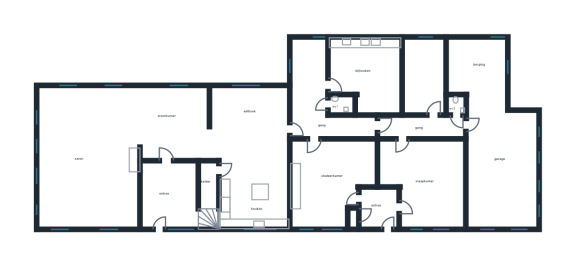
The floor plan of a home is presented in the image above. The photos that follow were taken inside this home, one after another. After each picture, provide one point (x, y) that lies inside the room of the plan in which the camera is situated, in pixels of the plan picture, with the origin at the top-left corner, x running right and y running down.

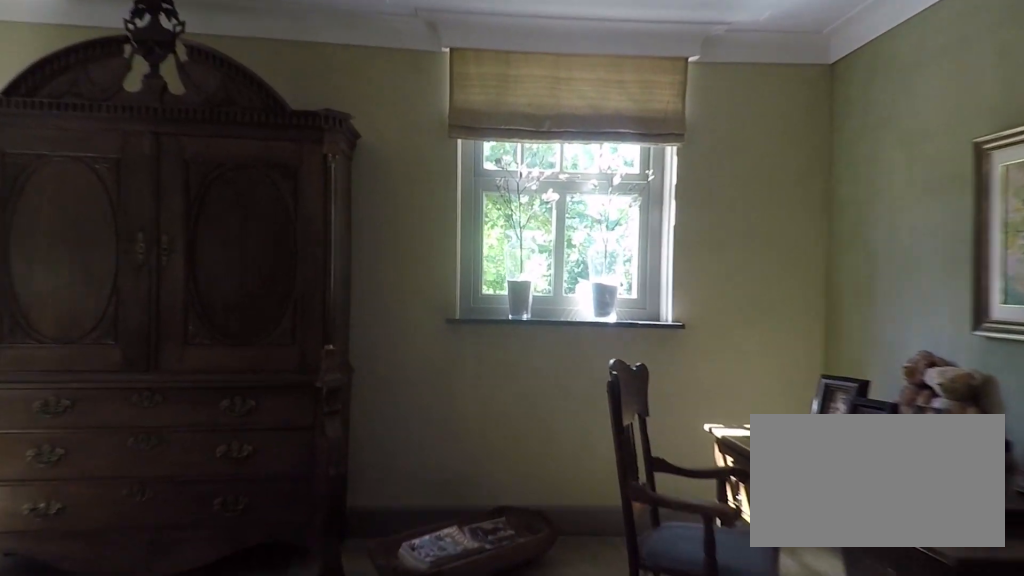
(114, 148)
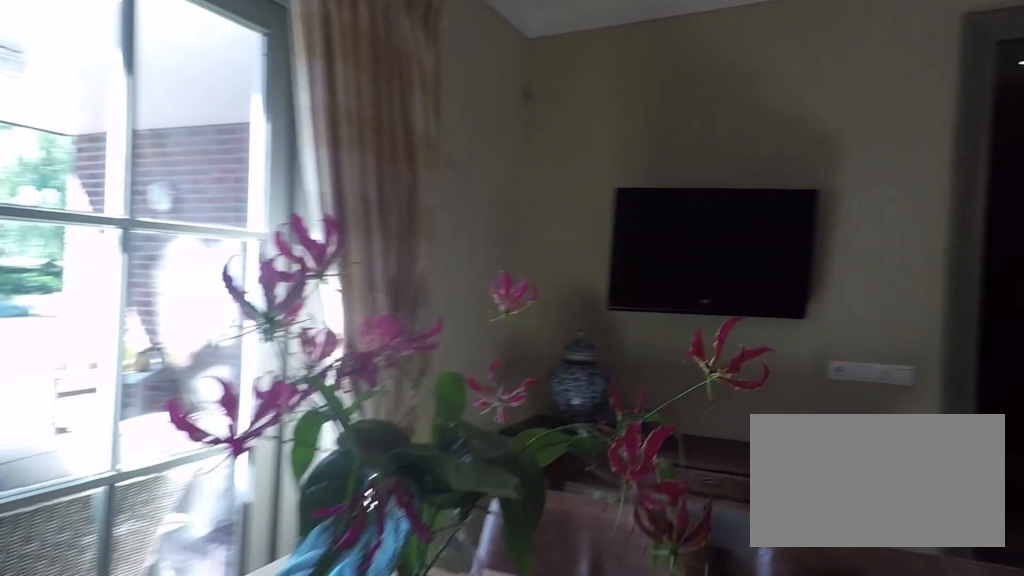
(252, 156)
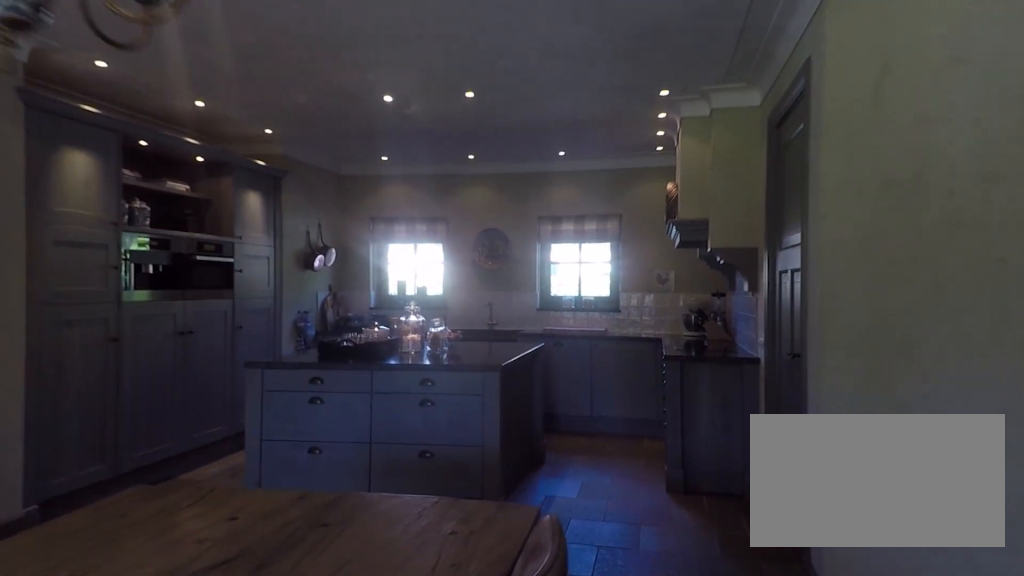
(252, 156)
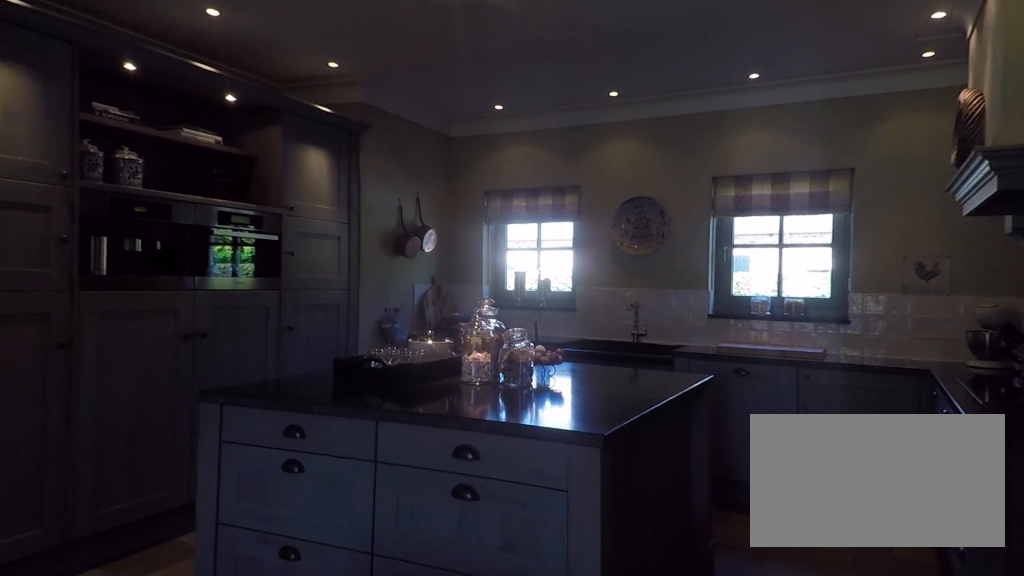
(252, 156)
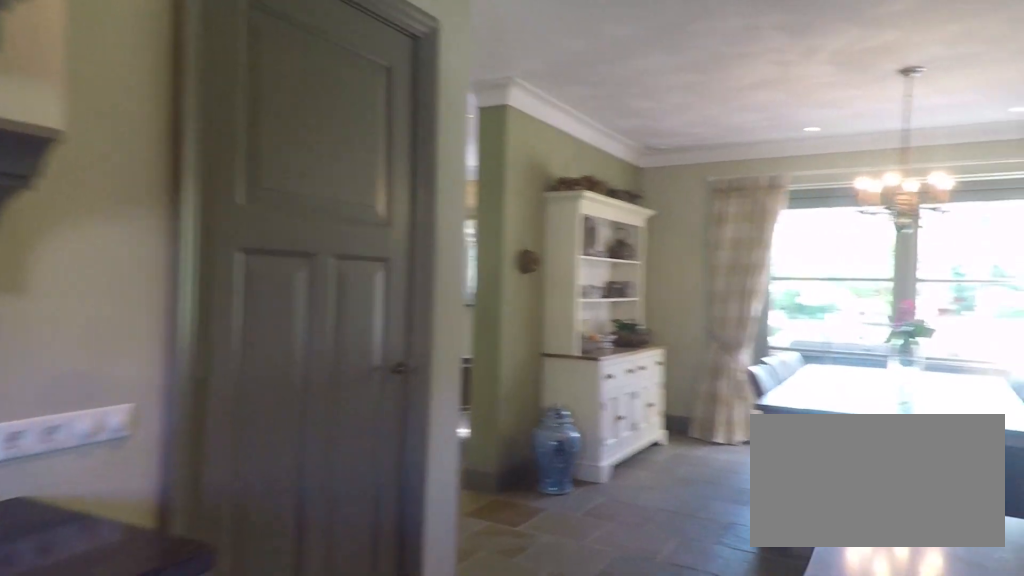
(252, 156)
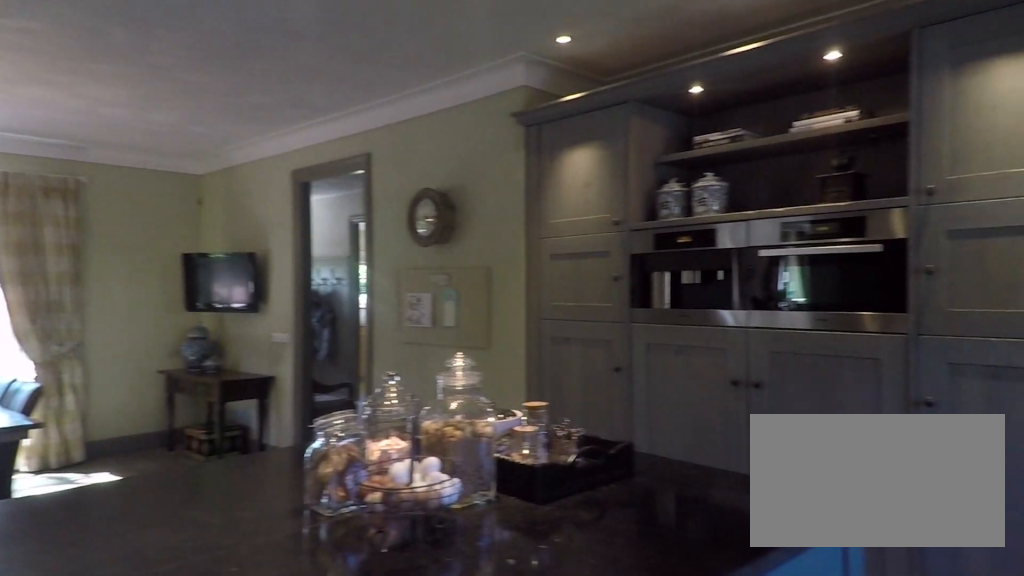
(252, 156)
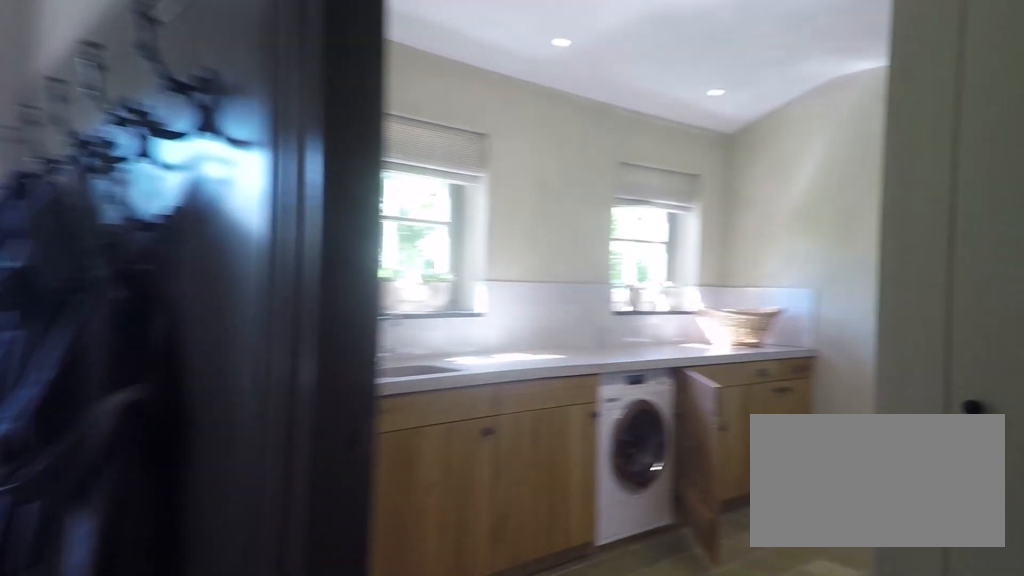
(309, 114)
